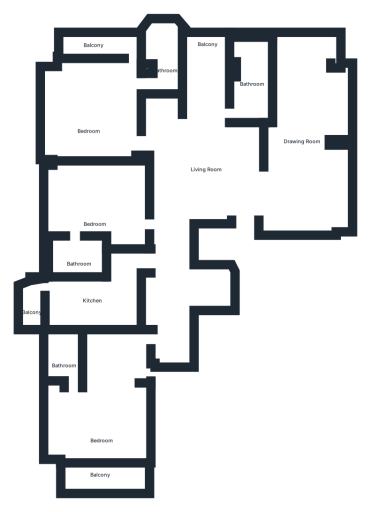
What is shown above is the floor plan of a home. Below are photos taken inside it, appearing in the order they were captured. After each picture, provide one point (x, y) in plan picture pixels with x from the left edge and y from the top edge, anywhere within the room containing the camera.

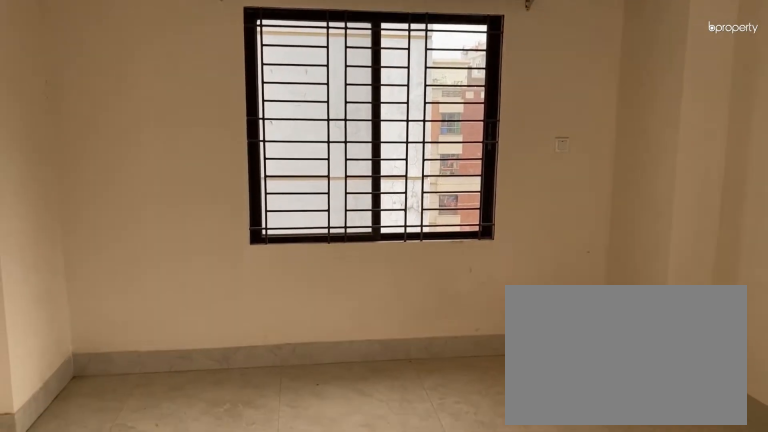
(91, 120)
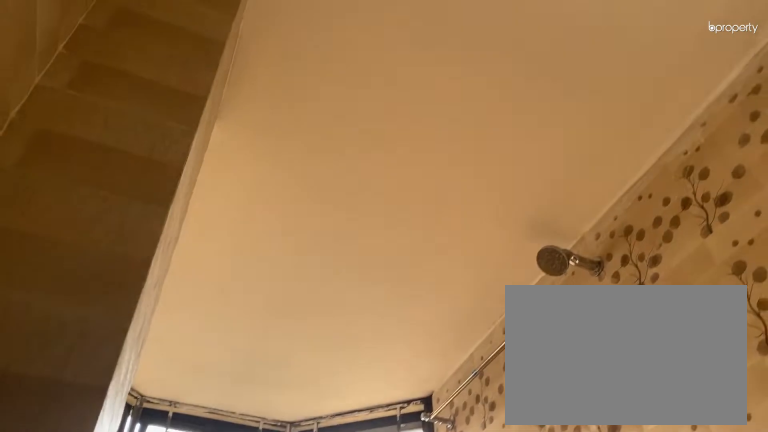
(168, 66)
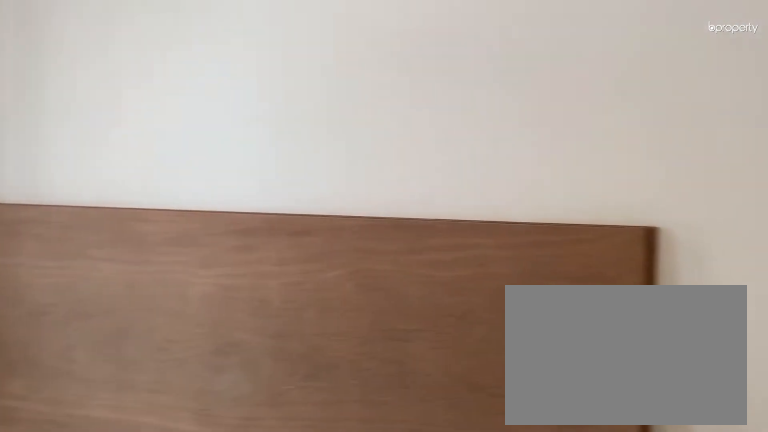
(94, 209)
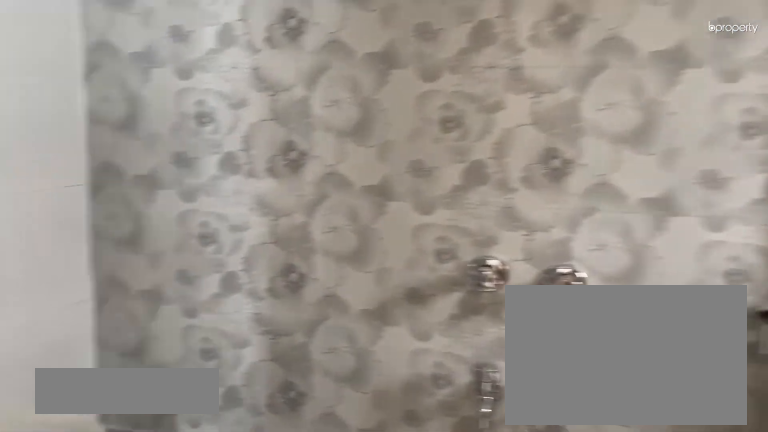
(76, 259)
